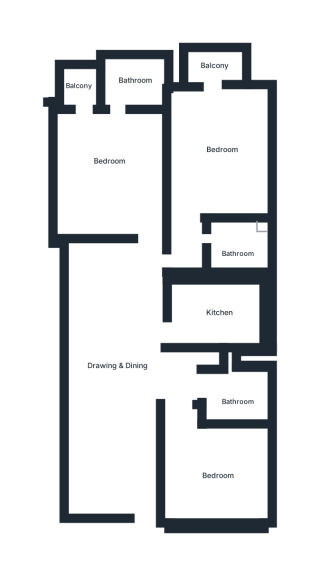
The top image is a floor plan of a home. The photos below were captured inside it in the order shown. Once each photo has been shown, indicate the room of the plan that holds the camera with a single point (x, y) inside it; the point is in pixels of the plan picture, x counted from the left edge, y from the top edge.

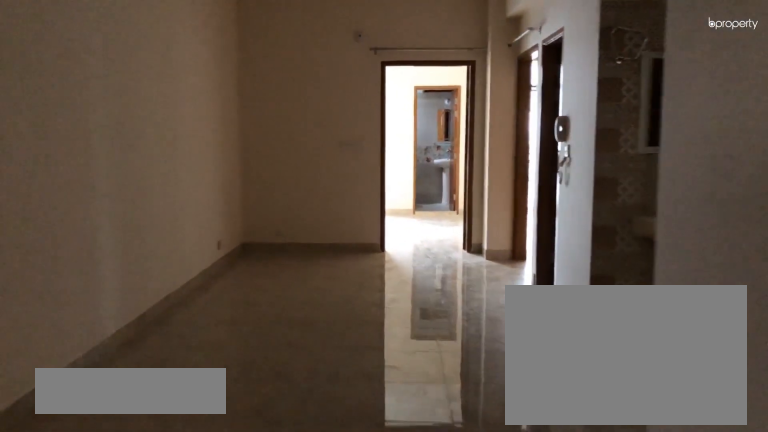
(141, 496)
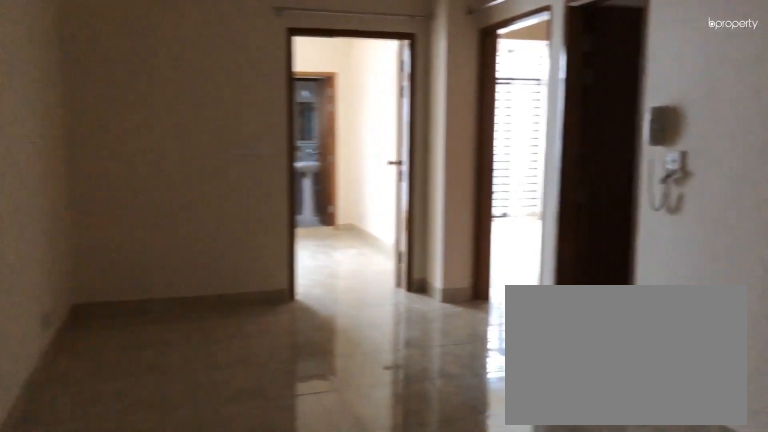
(115, 363)
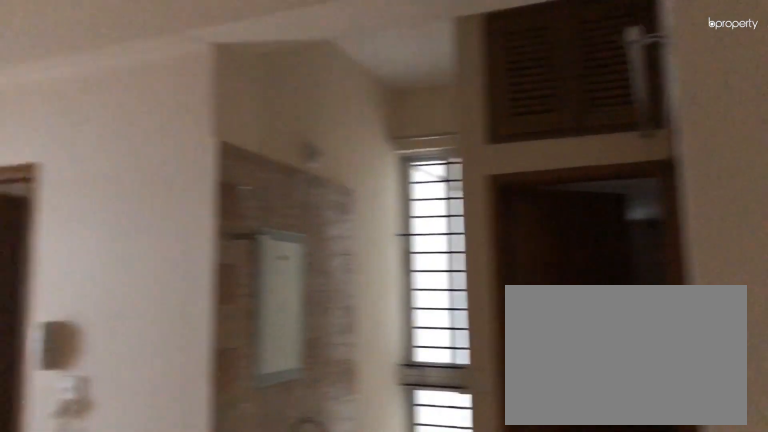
(115, 363)
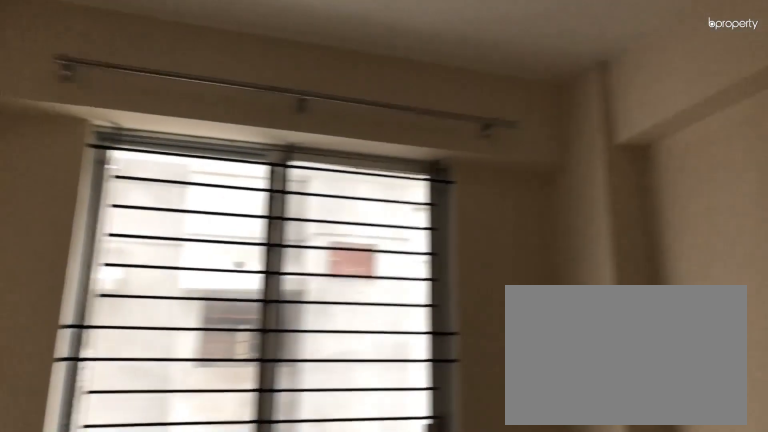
(208, 475)
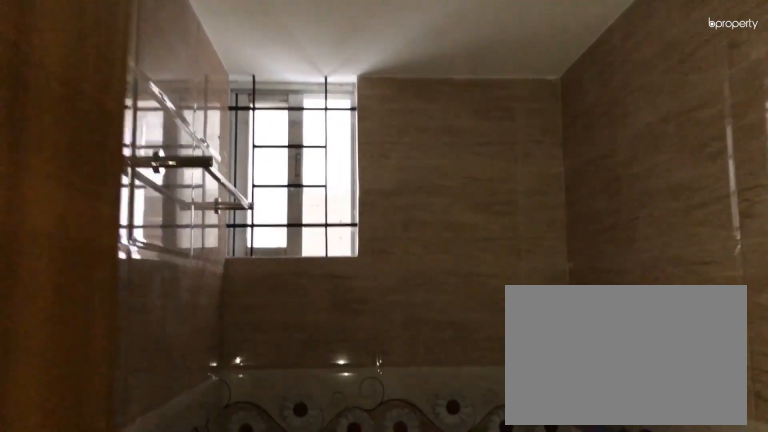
(230, 397)
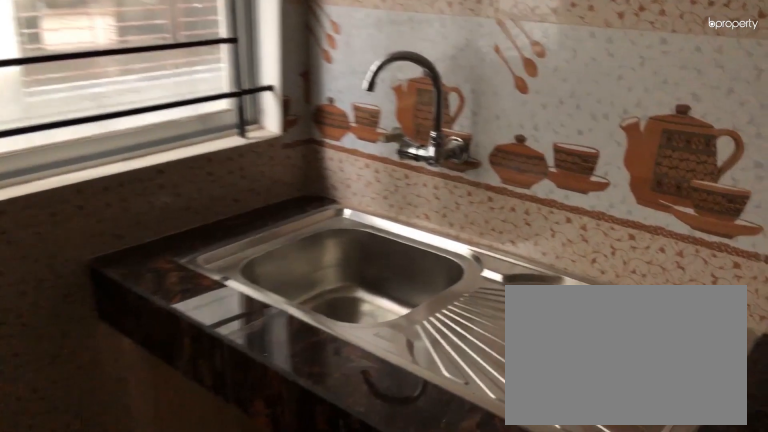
(218, 308)
